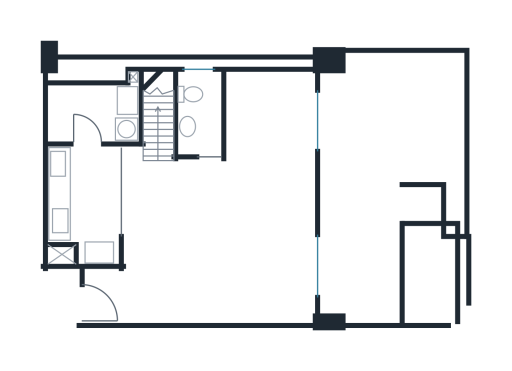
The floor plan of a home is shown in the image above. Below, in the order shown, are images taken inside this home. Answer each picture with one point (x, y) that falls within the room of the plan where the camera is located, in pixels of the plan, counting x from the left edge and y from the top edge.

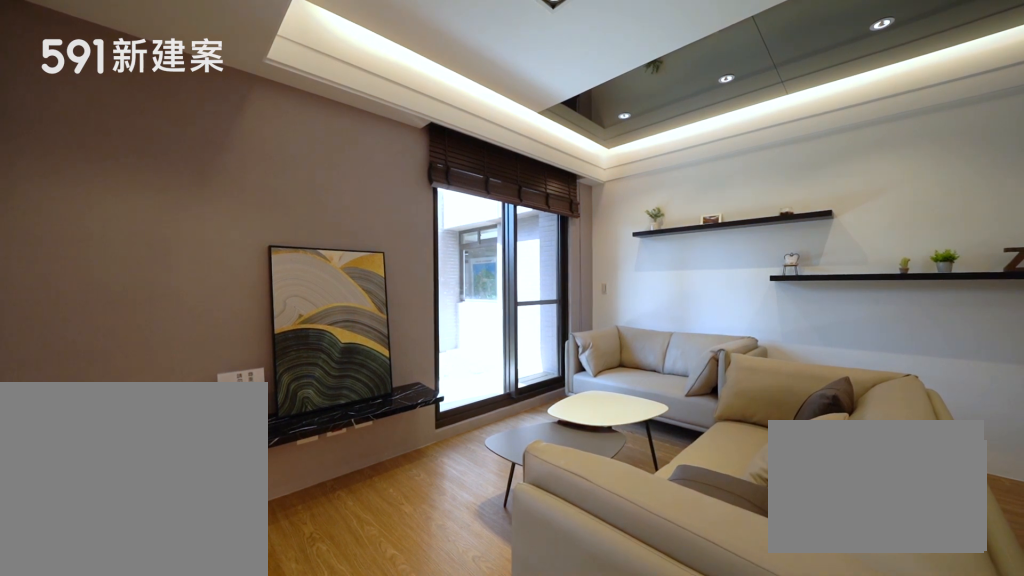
(258, 244)
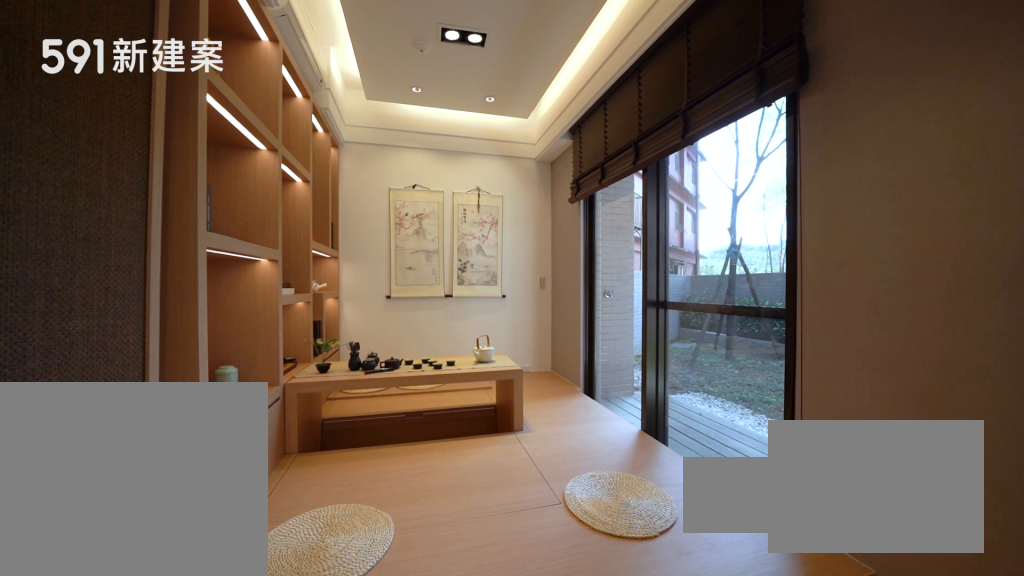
(270, 112)
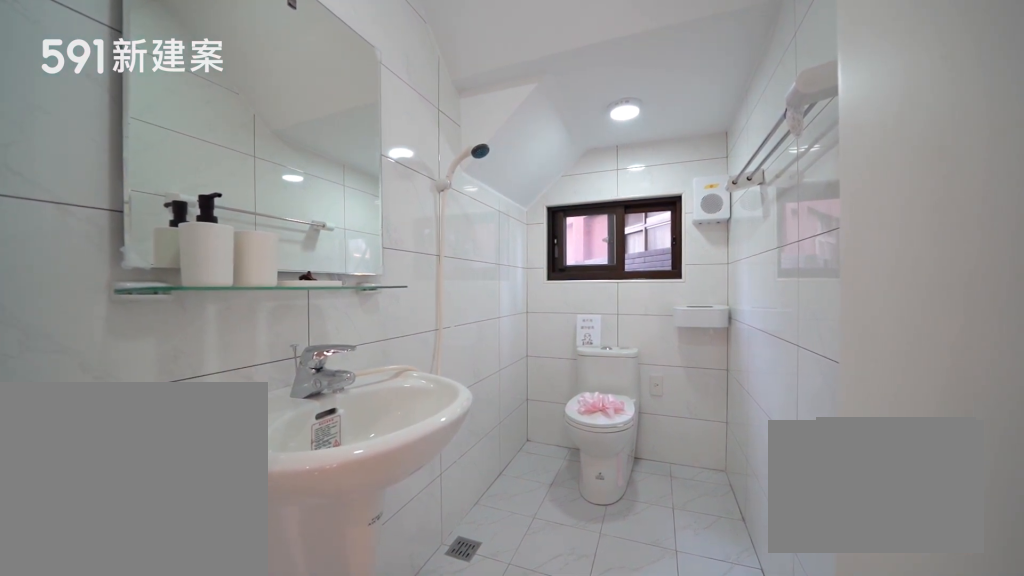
(198, 109)
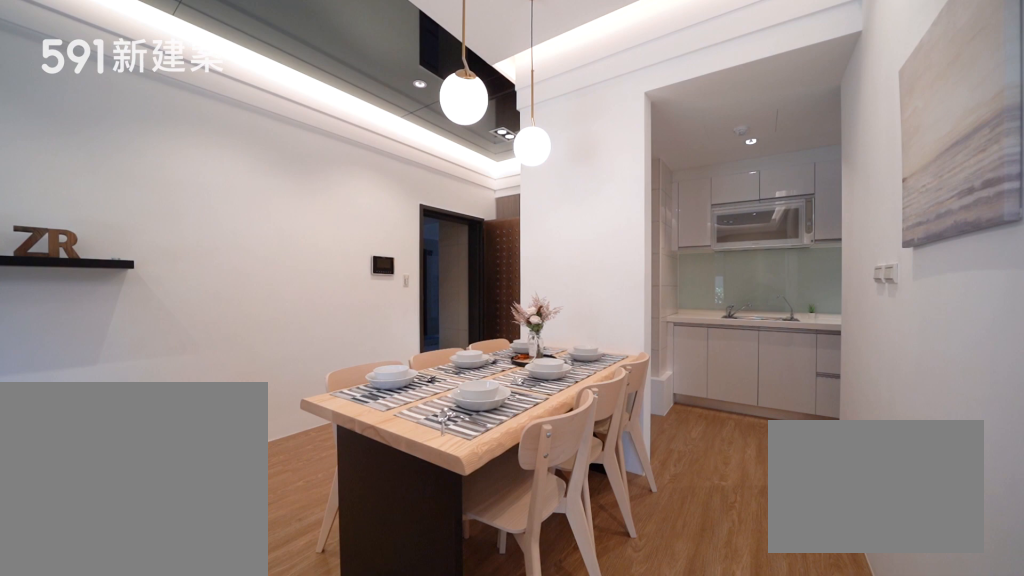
(165, 225)
